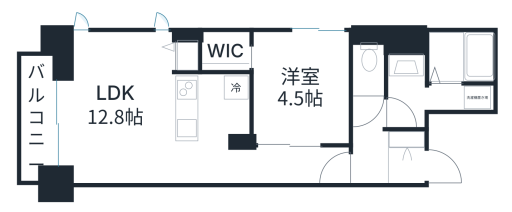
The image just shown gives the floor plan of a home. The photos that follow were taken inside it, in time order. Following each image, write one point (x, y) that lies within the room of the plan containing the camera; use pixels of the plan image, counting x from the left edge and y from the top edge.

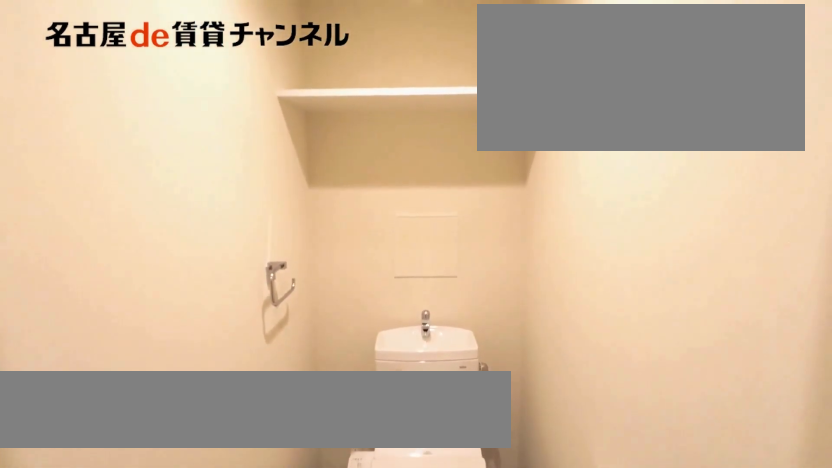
(369, 62)
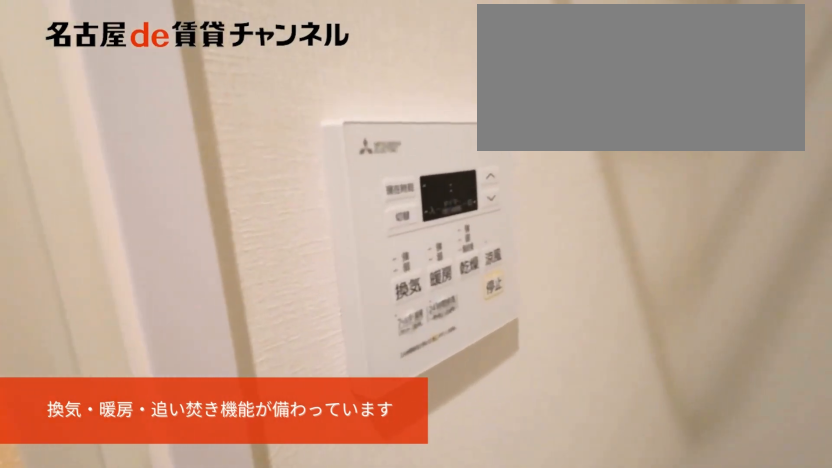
(436, 98)
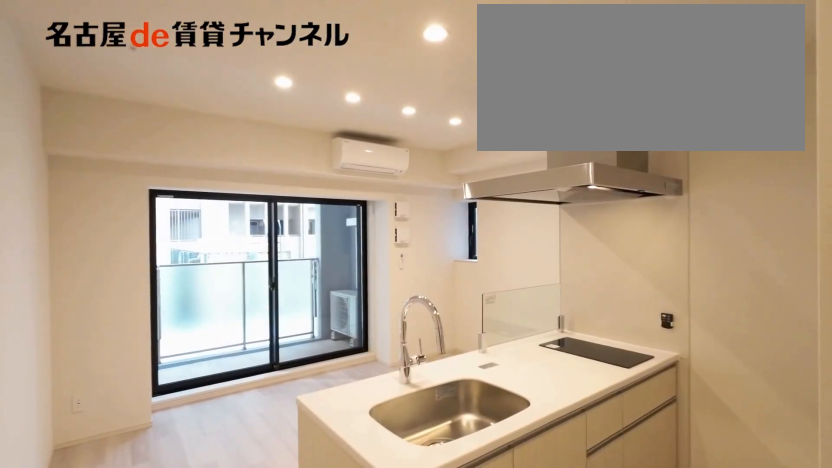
(213, 109)
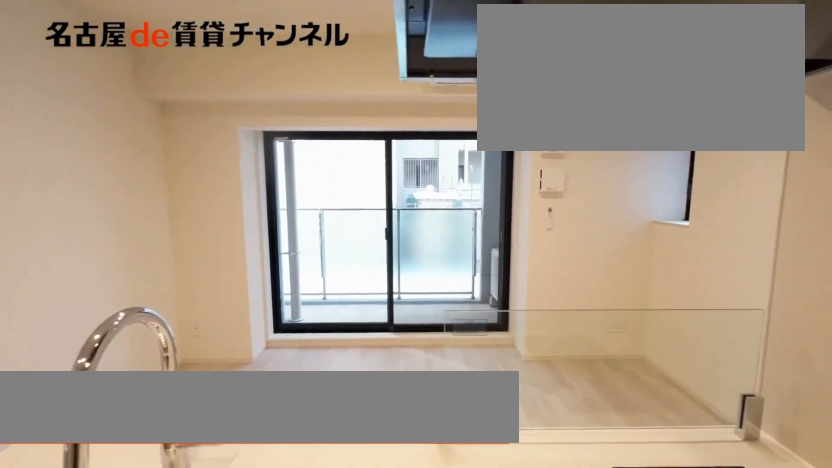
(213, 109)
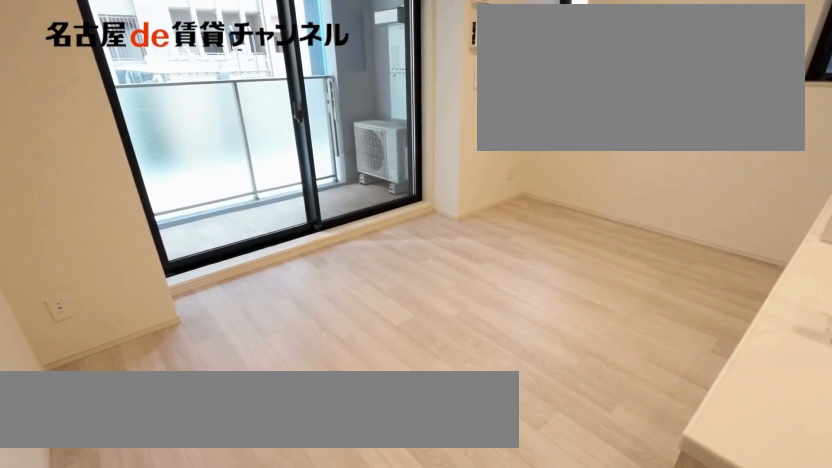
(115, 107)
